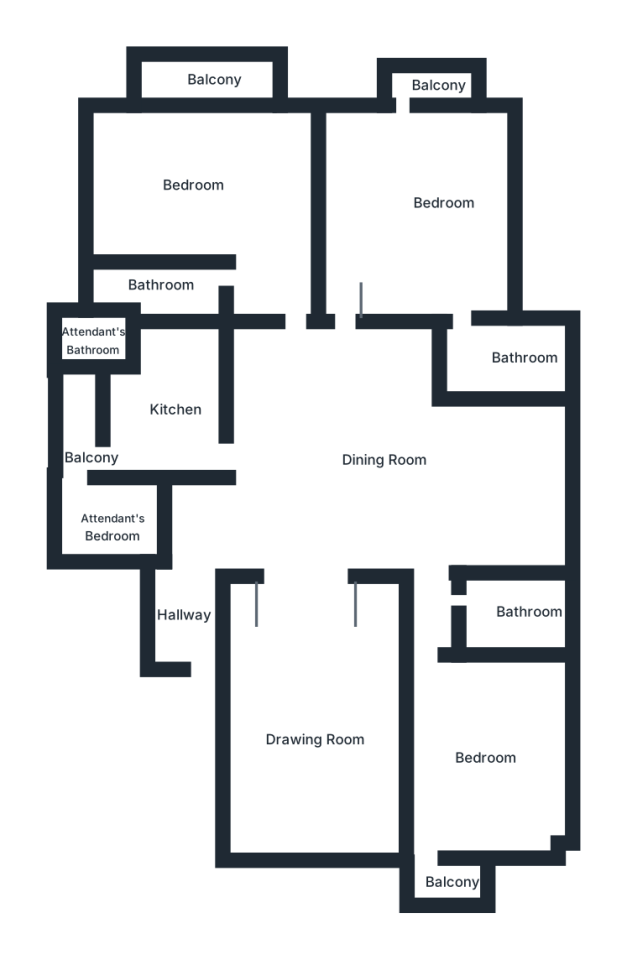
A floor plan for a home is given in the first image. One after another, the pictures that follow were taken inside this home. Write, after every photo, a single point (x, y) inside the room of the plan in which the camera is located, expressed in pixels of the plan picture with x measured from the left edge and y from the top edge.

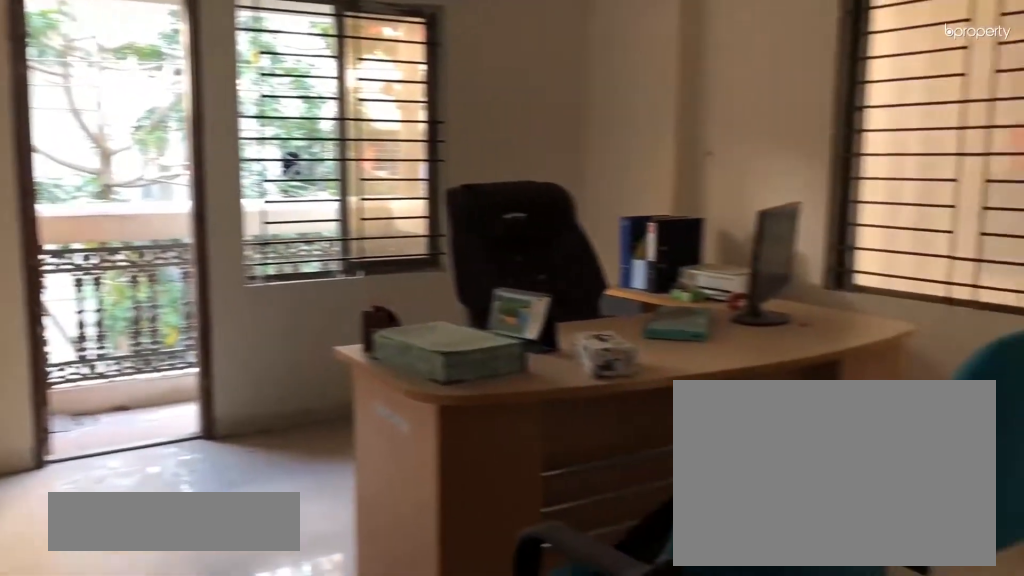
(422, 173)
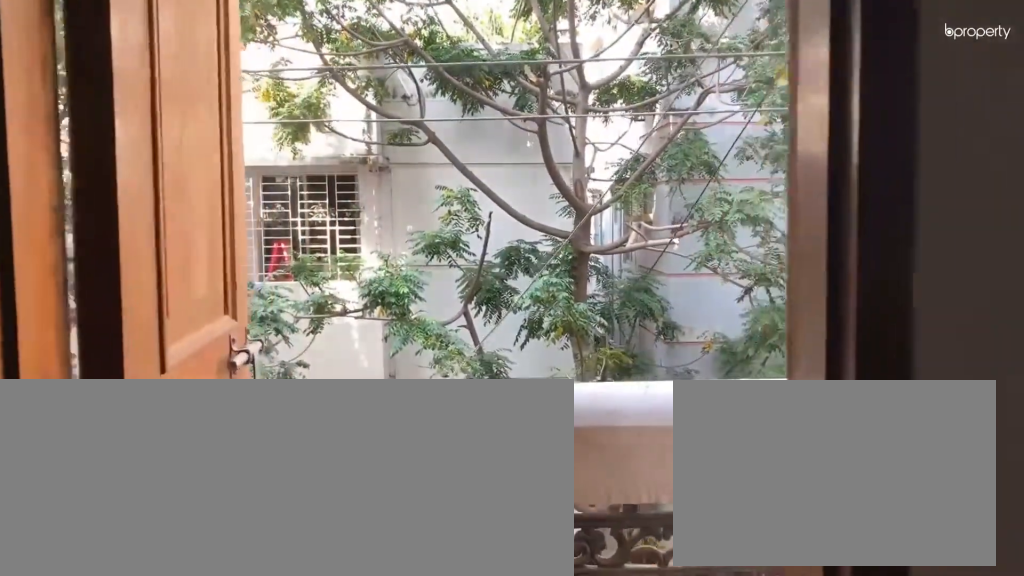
(422, 173)
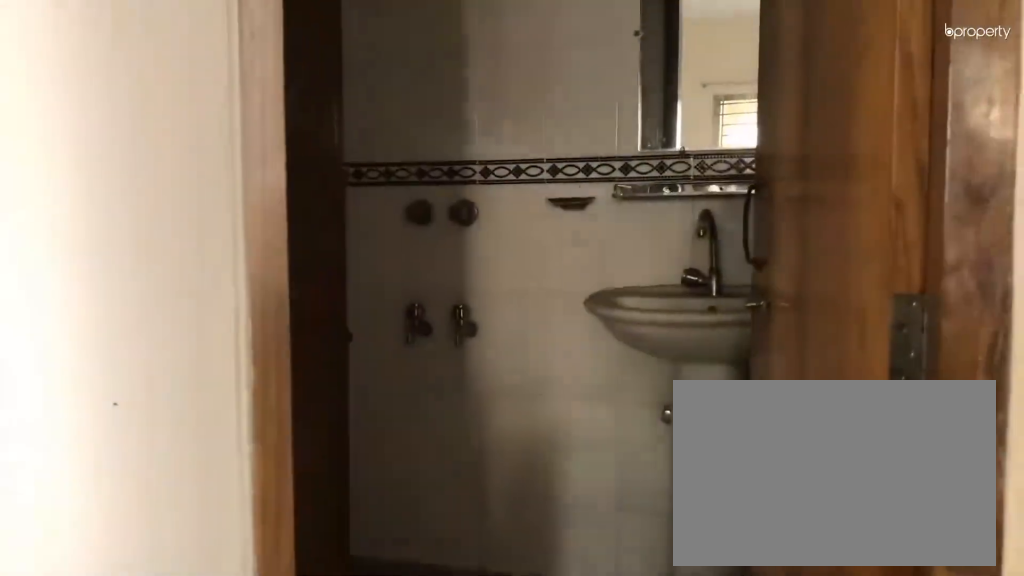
(422, 173)
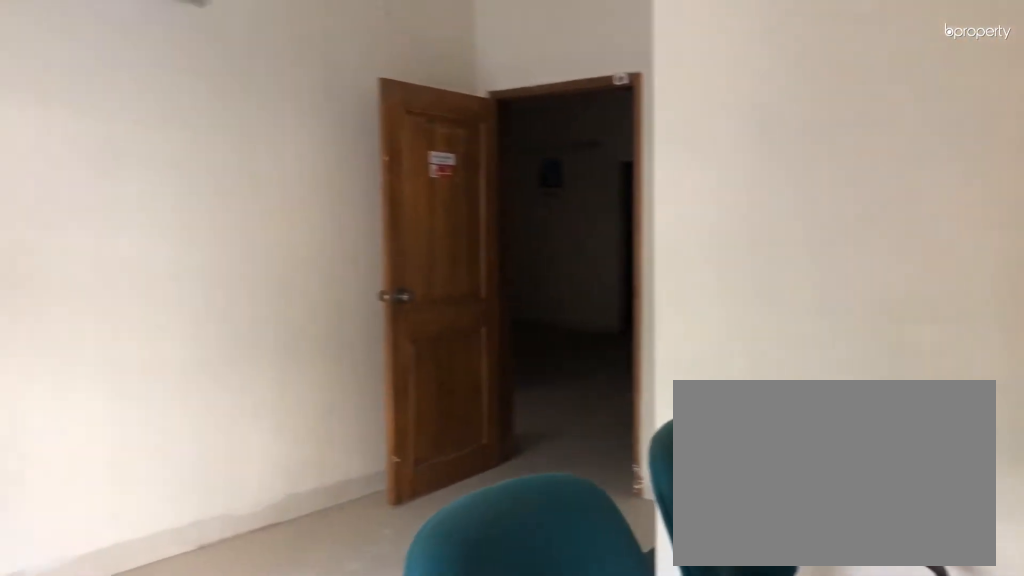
(236, 213)
